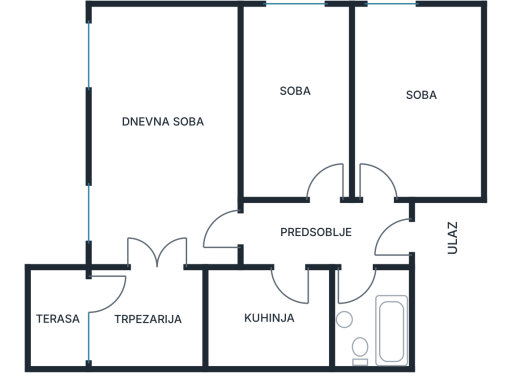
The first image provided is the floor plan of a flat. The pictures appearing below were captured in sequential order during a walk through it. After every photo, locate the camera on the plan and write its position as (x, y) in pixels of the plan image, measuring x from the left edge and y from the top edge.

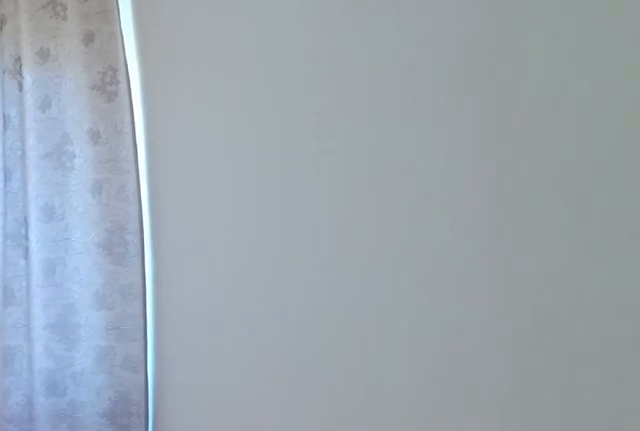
(312, 101)
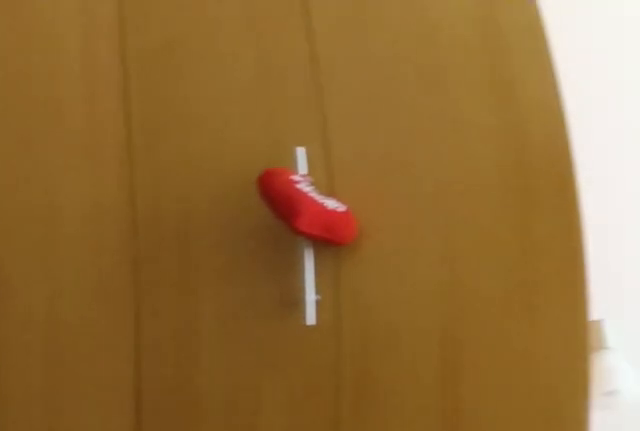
(319, 71)
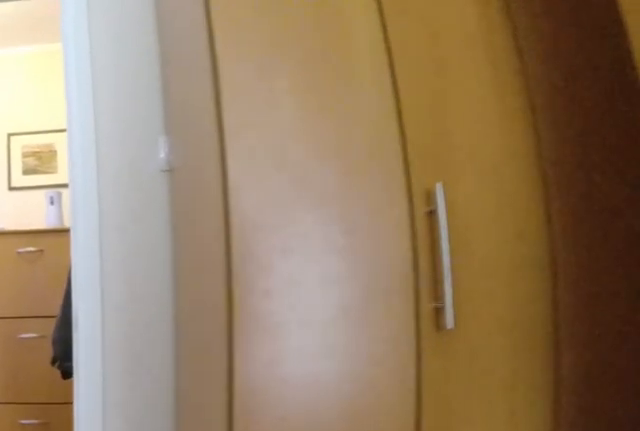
(314, 125)
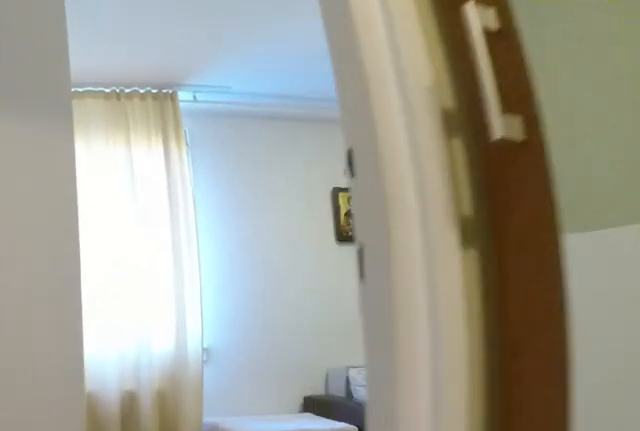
(272, 240)
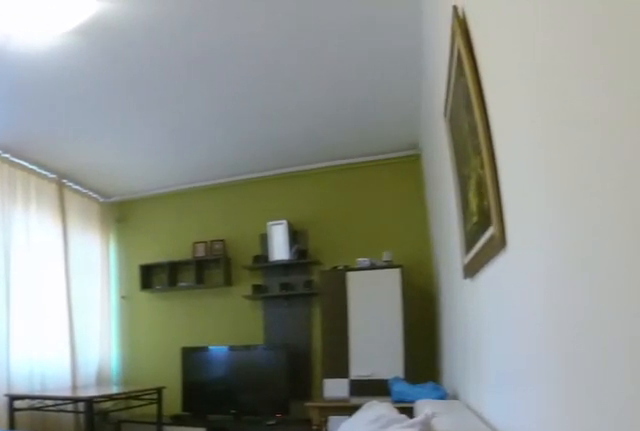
(226, 236)
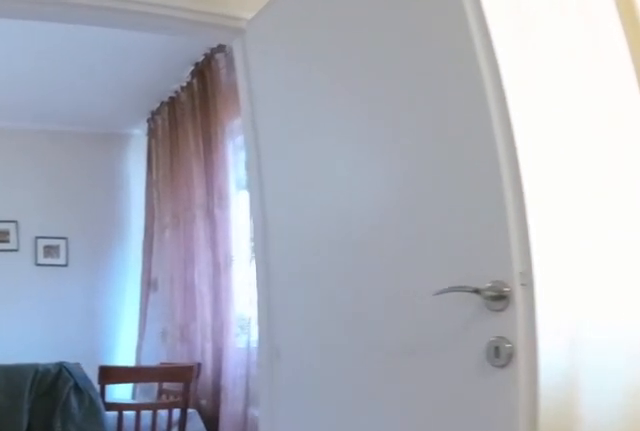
(174, 171)
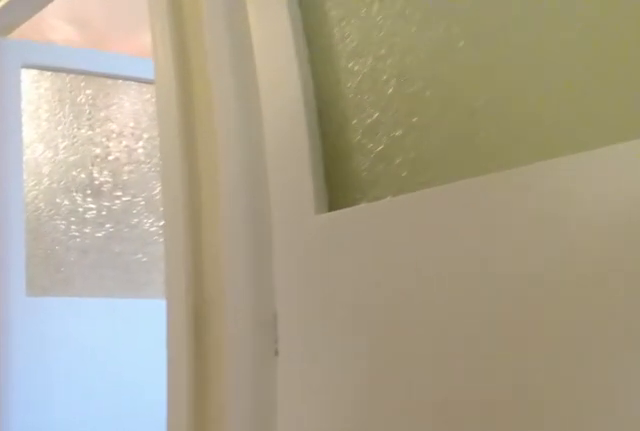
(218, 223)
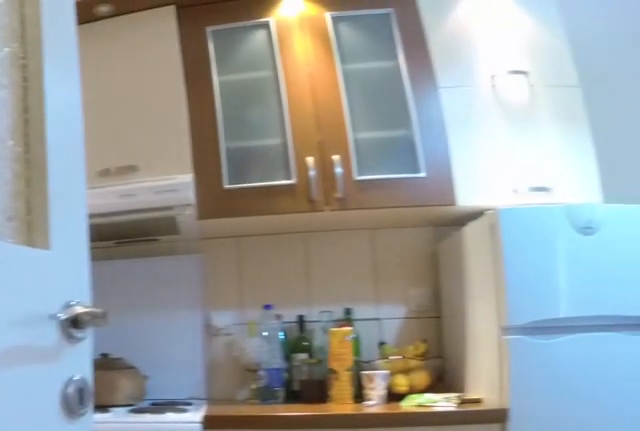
(286, 253)
